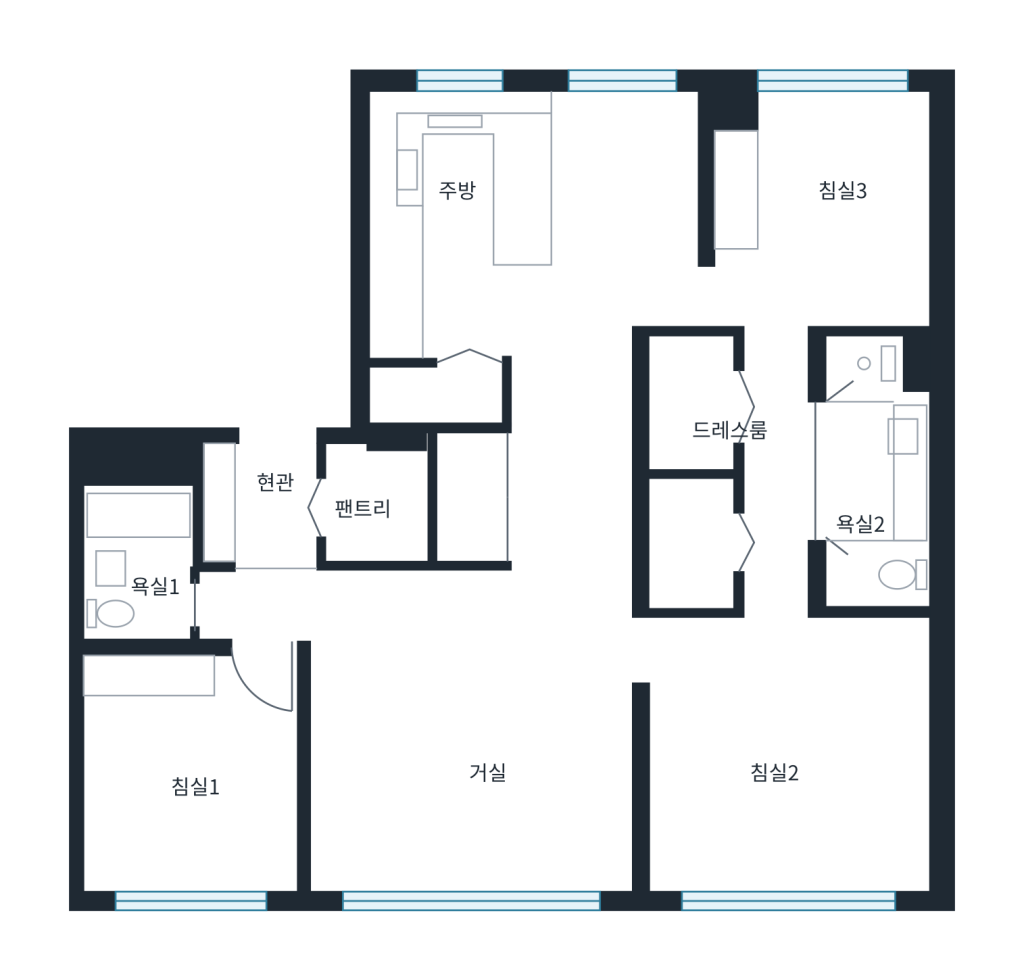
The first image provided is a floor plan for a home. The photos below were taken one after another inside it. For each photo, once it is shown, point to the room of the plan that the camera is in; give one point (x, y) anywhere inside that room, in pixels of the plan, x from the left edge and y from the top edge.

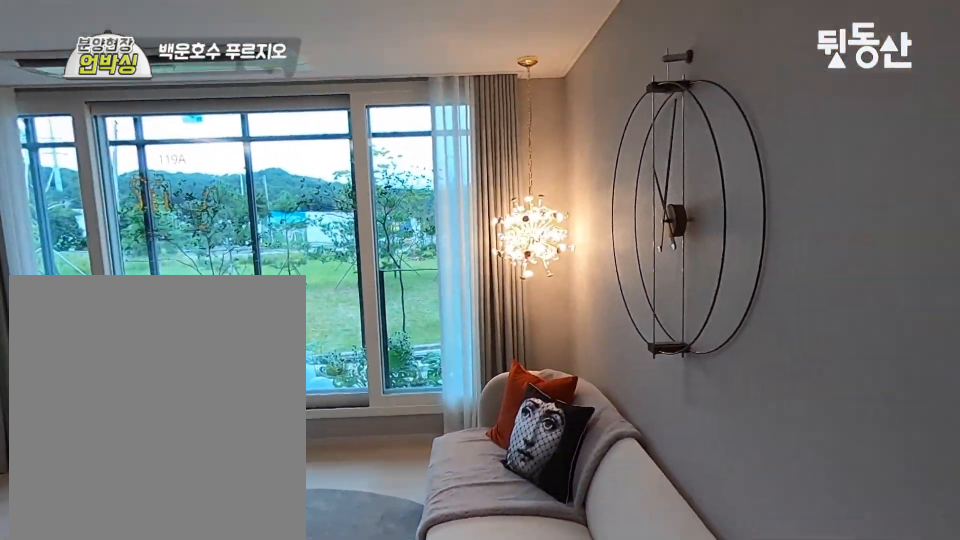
(493, 800)
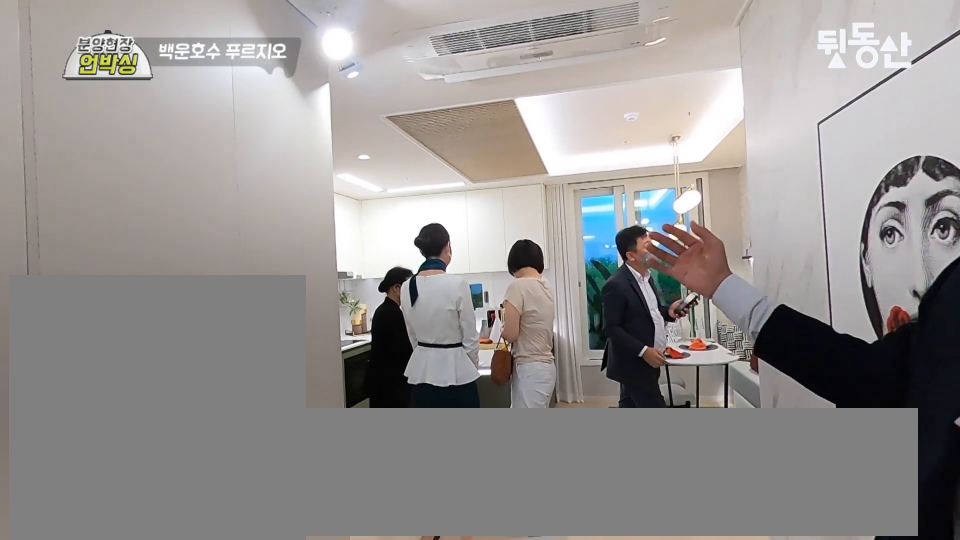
(573, 518)
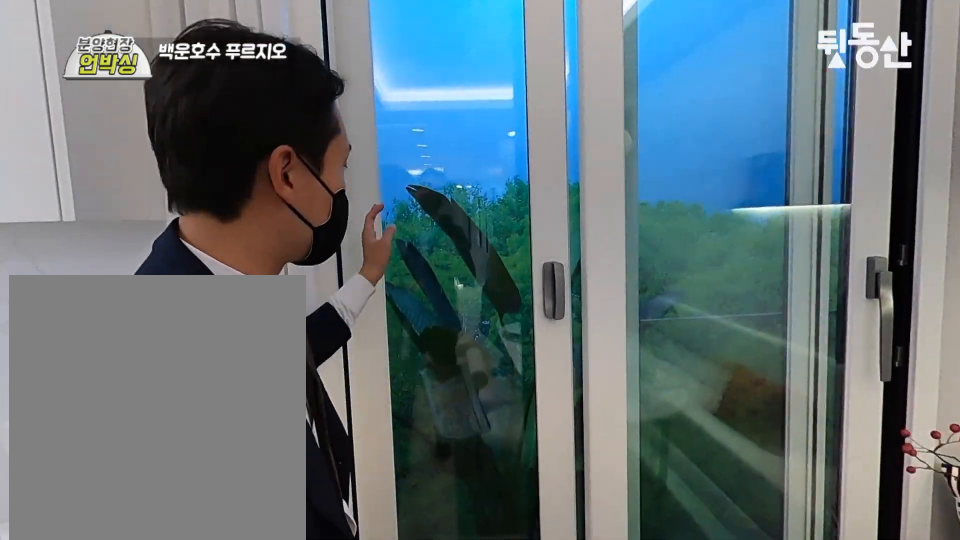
(620, 247)
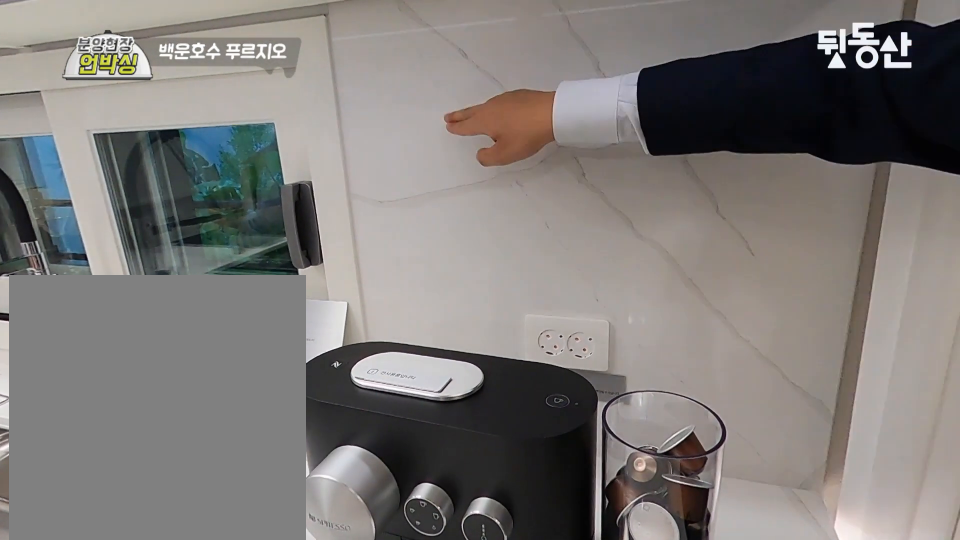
(620, 244)
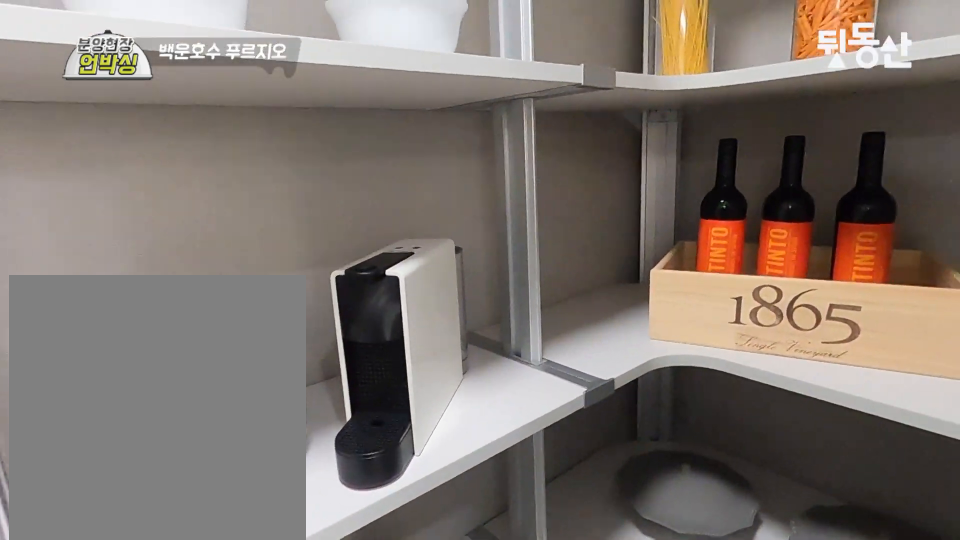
(472, 370)
